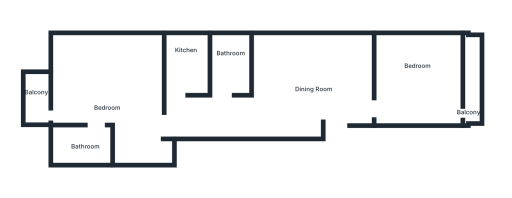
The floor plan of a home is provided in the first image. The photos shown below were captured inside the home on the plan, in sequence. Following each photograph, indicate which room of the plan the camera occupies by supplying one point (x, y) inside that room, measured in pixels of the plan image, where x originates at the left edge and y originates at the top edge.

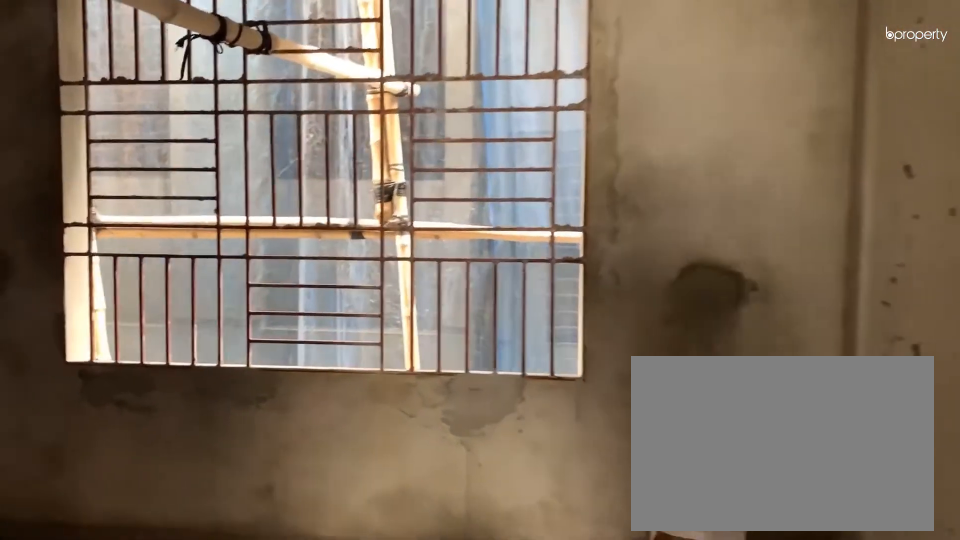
(315, 73)
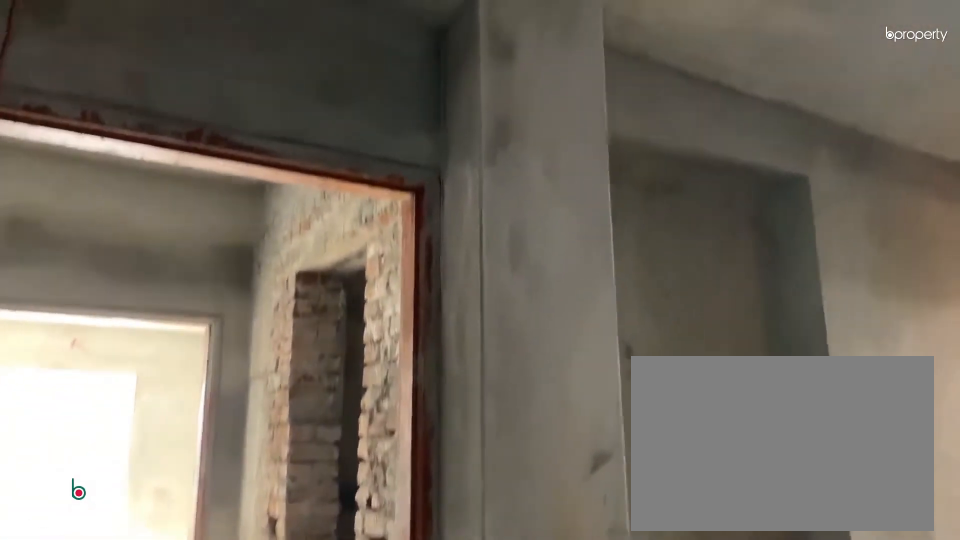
(315, 73)
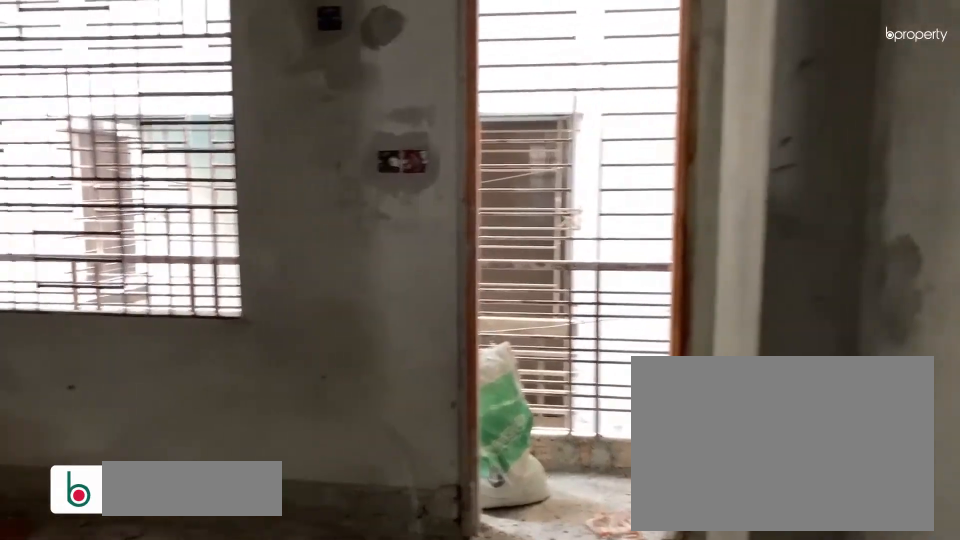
(420, 68)
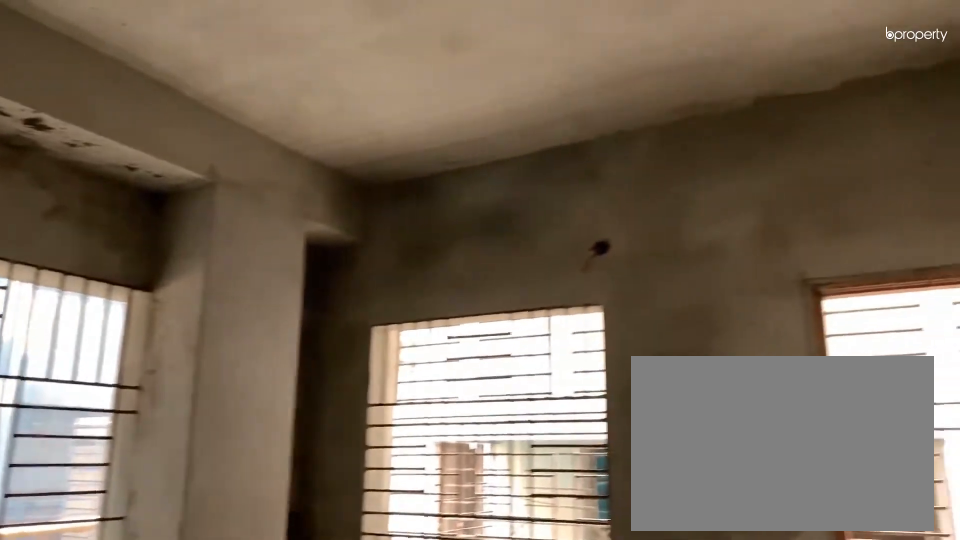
(420, 68)
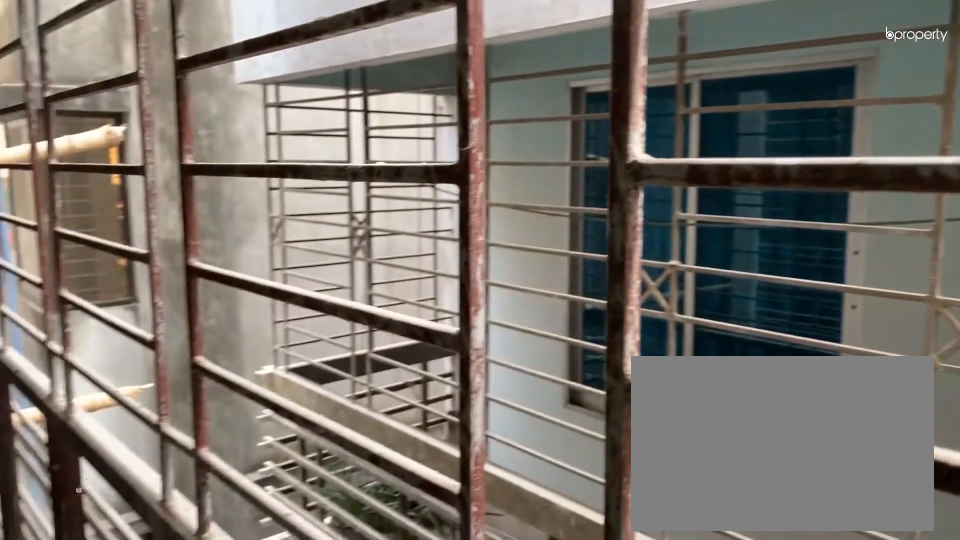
(470, 81)
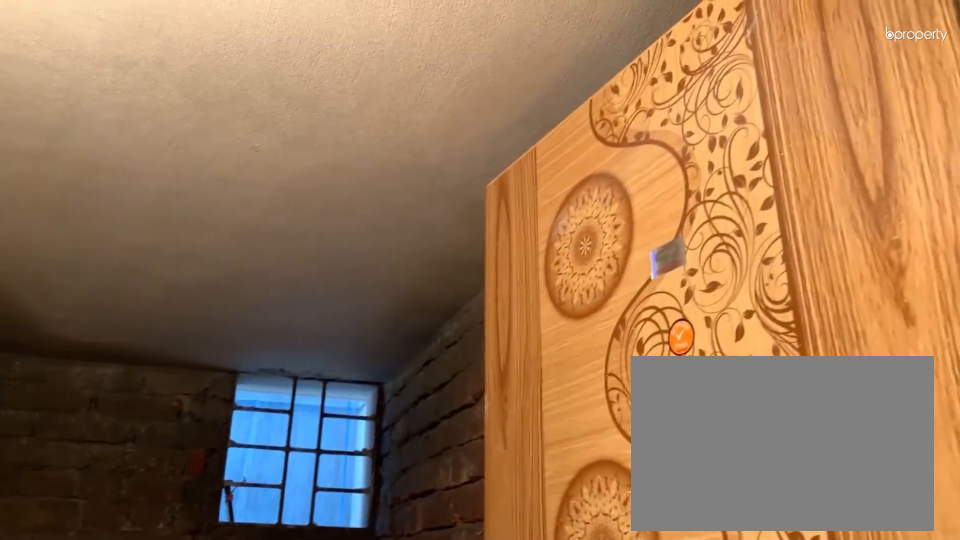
(234, 61)
